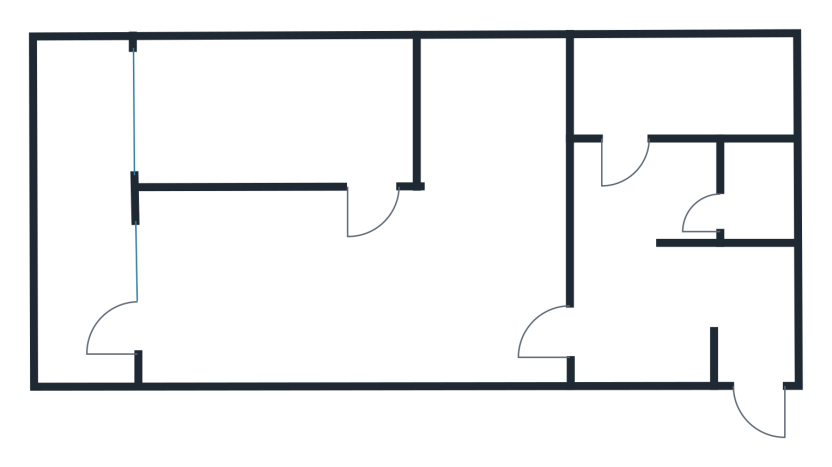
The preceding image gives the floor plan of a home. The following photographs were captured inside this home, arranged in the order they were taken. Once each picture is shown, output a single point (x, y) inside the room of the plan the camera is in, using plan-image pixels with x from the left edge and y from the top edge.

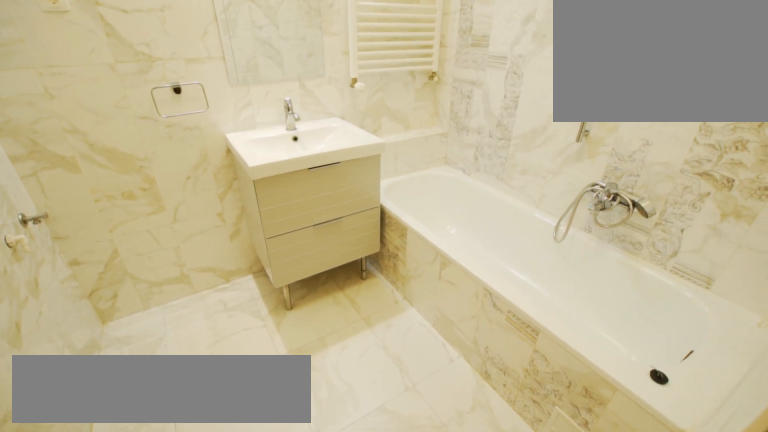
(673, 74)
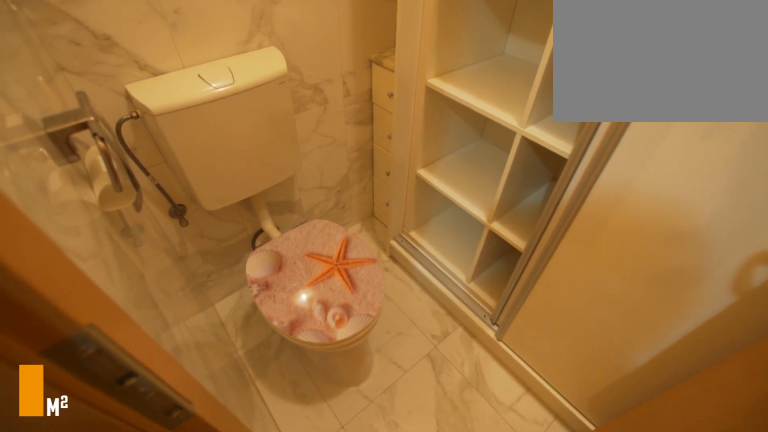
(756, 182)
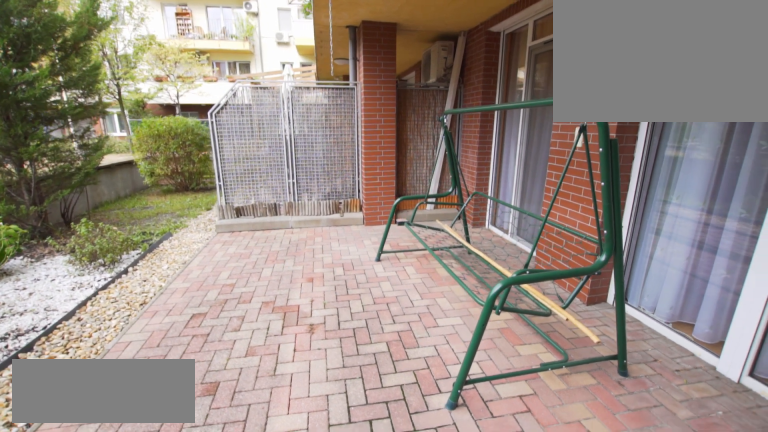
(83, 223)
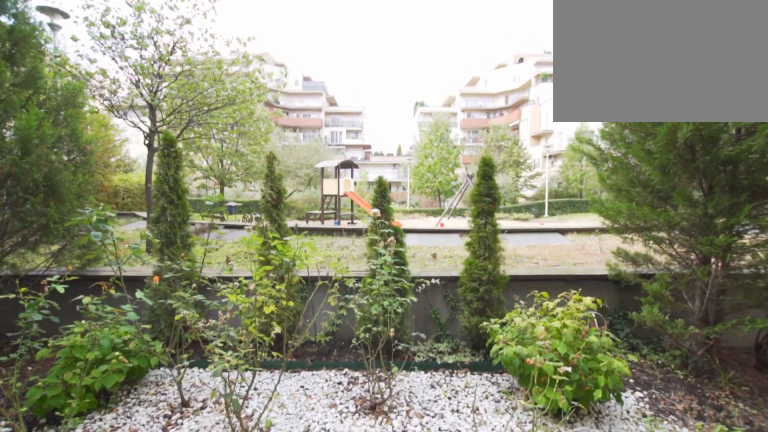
(83, 224)
